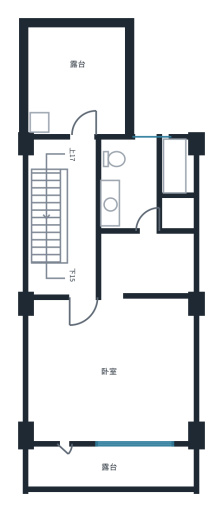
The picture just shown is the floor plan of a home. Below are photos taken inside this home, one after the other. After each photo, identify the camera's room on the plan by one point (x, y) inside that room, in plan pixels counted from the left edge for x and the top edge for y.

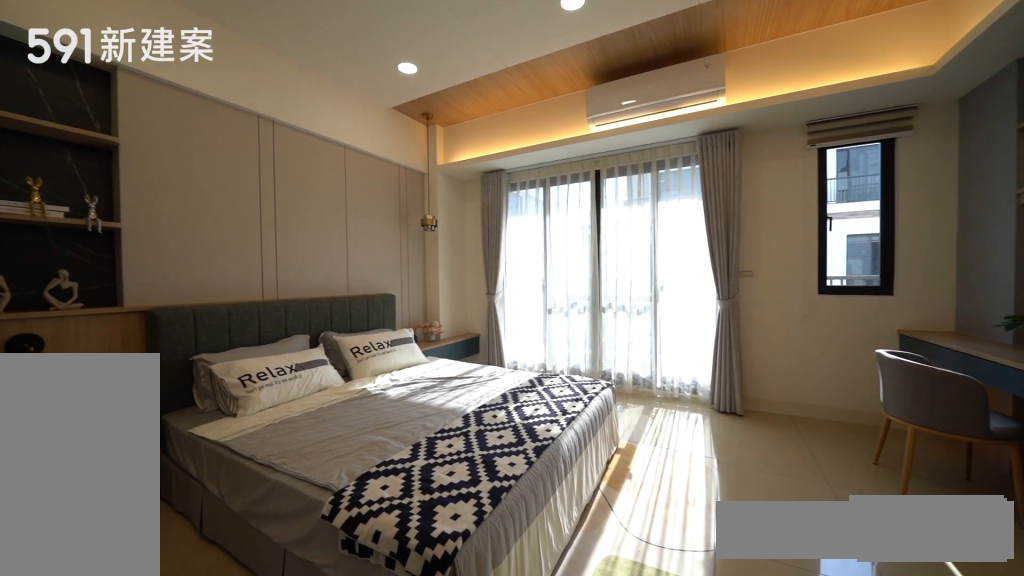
(111, 370)
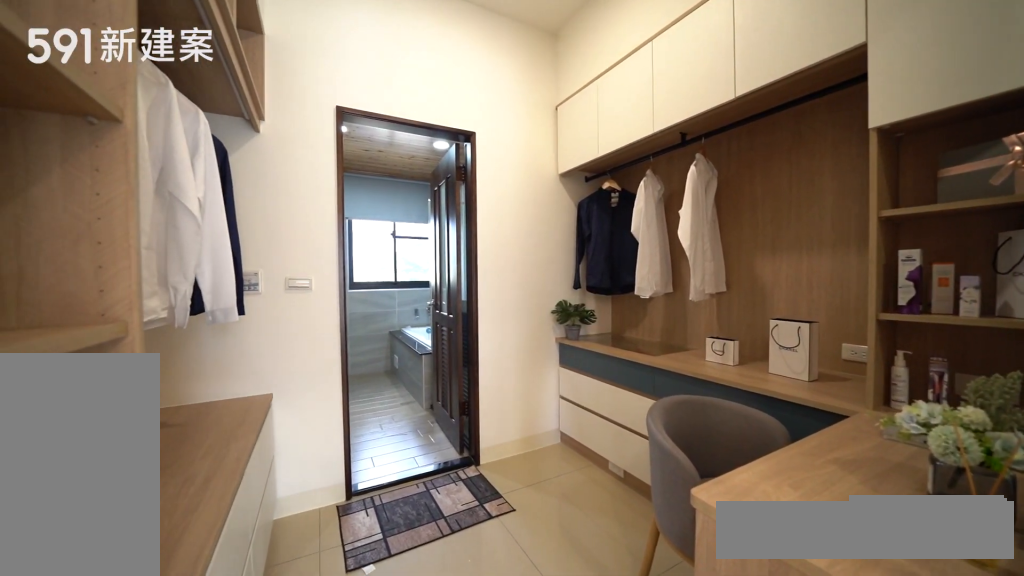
(147, 264)
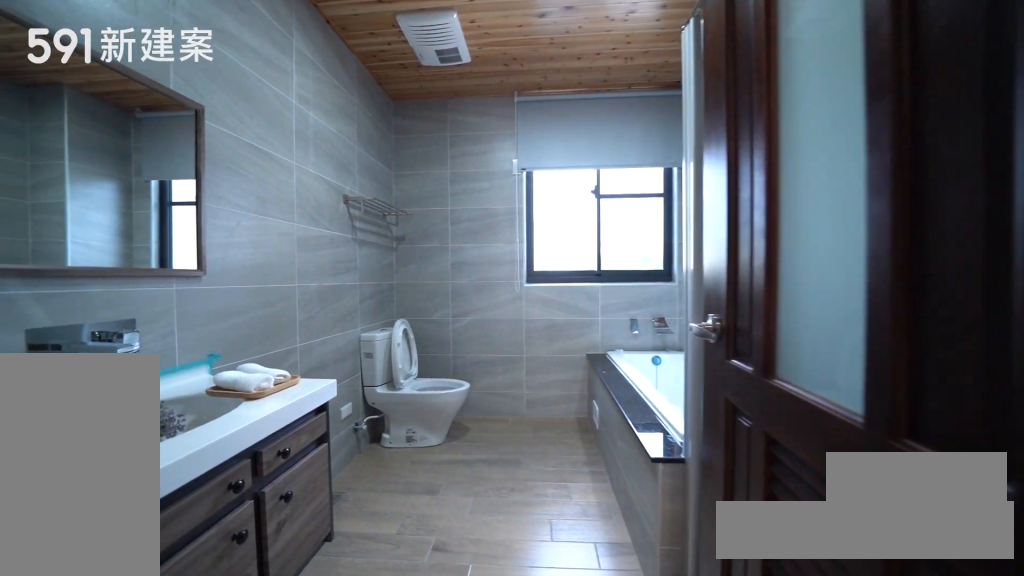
(174, 167)
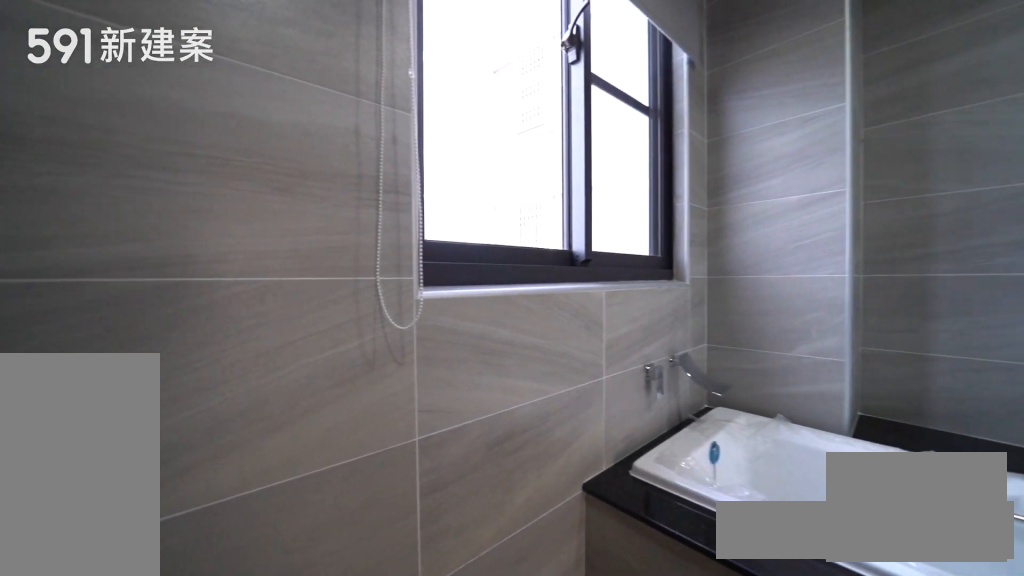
(174, 167)
